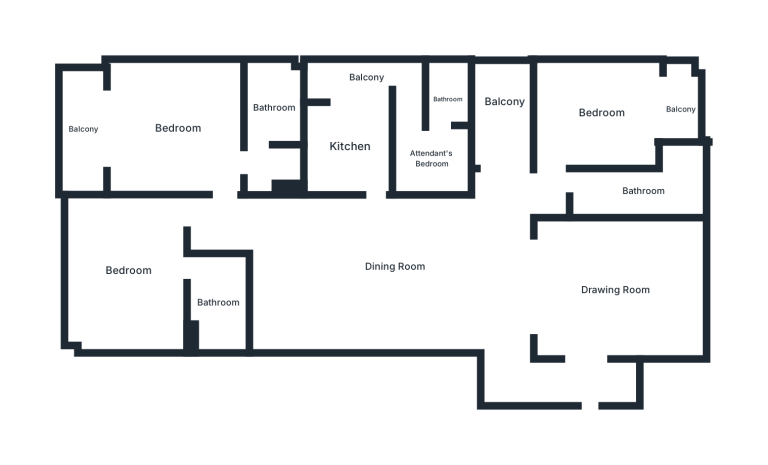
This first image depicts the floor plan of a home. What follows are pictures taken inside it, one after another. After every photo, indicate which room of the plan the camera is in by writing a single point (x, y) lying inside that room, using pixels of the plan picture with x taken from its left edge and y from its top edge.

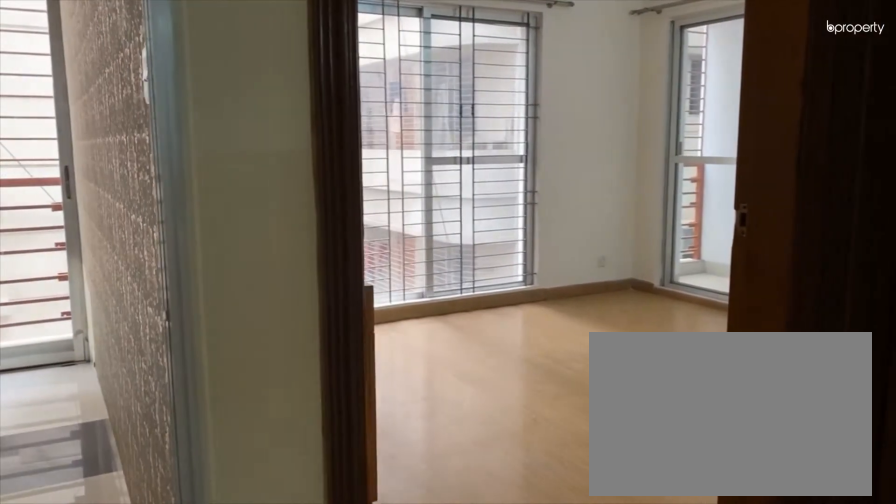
(554, 164)
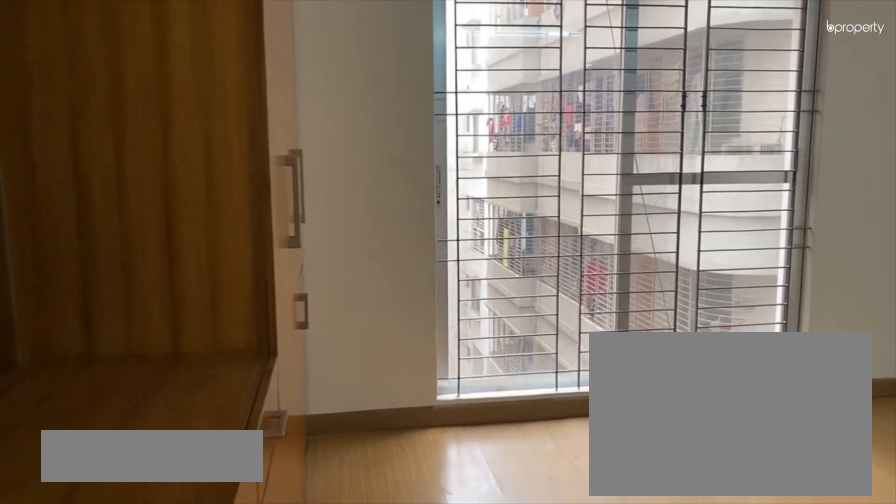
(601, 112)
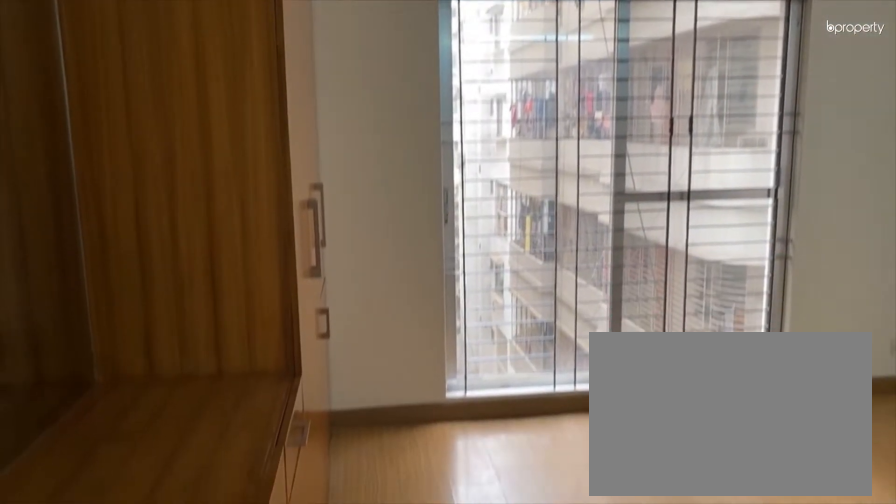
(601, 112)
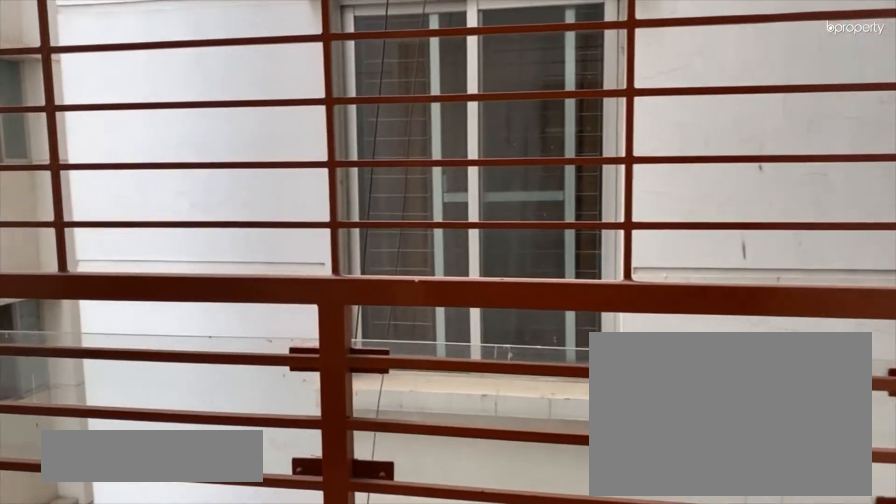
(680, 108)
